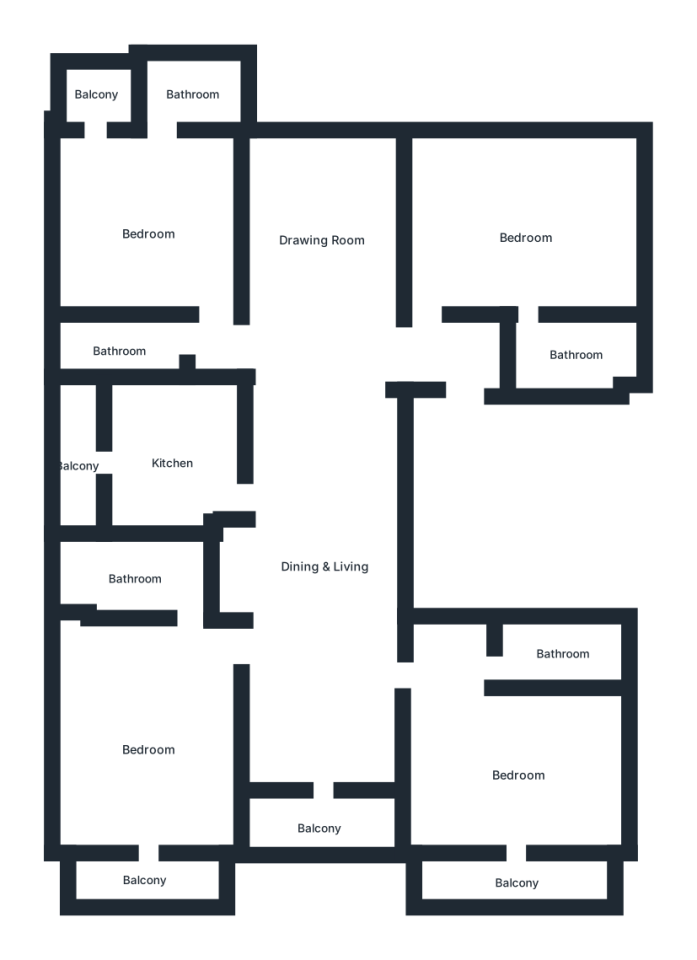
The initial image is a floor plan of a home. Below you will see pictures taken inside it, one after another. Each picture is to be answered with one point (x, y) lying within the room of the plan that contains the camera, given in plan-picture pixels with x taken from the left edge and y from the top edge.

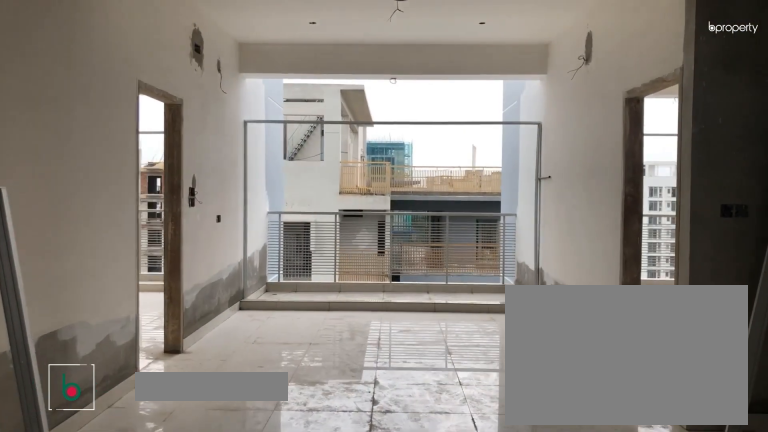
(323, 568)
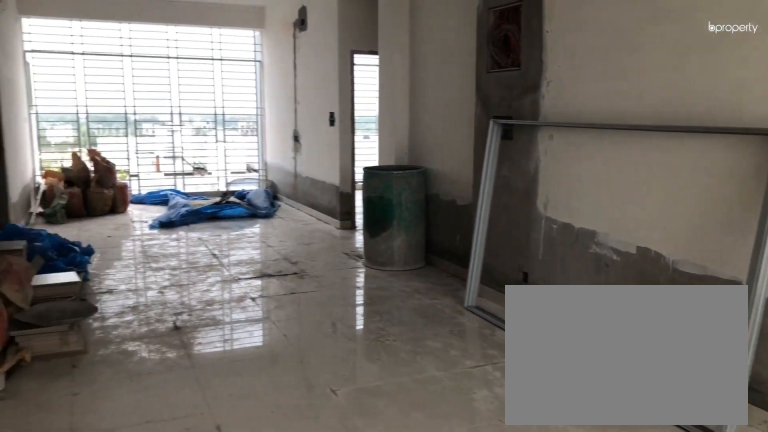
(323, 568)
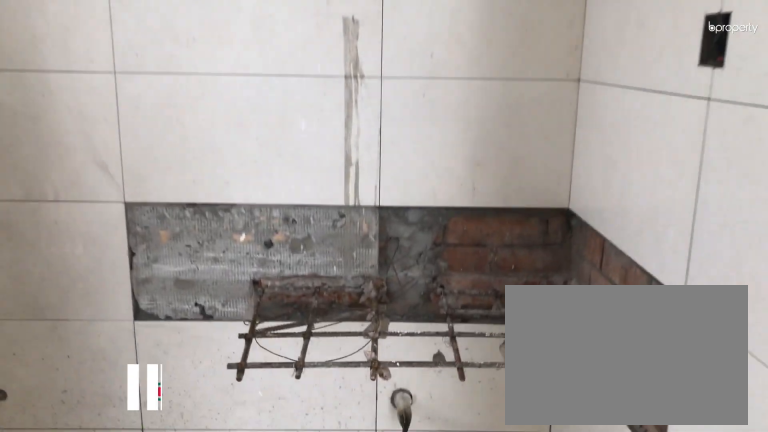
(578, 355)
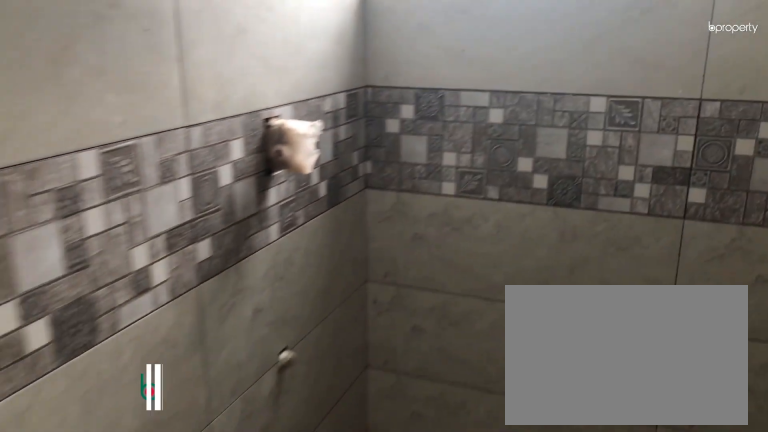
(123, 348)
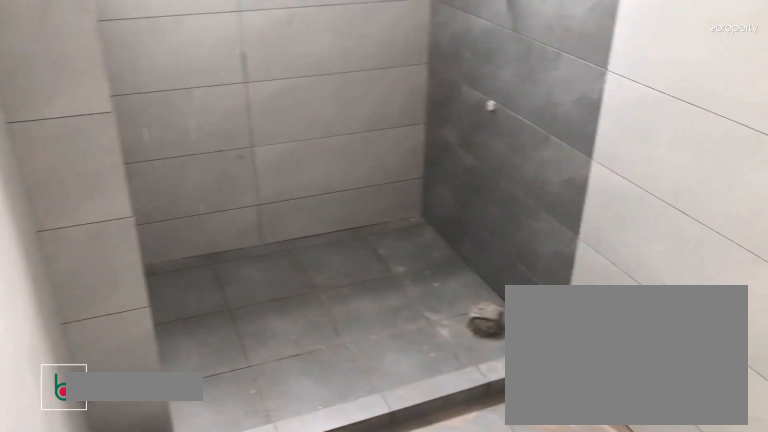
(137, 579)
